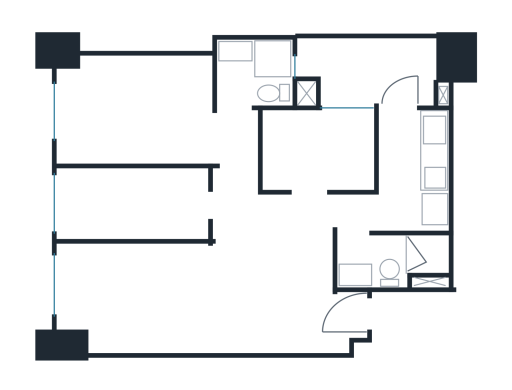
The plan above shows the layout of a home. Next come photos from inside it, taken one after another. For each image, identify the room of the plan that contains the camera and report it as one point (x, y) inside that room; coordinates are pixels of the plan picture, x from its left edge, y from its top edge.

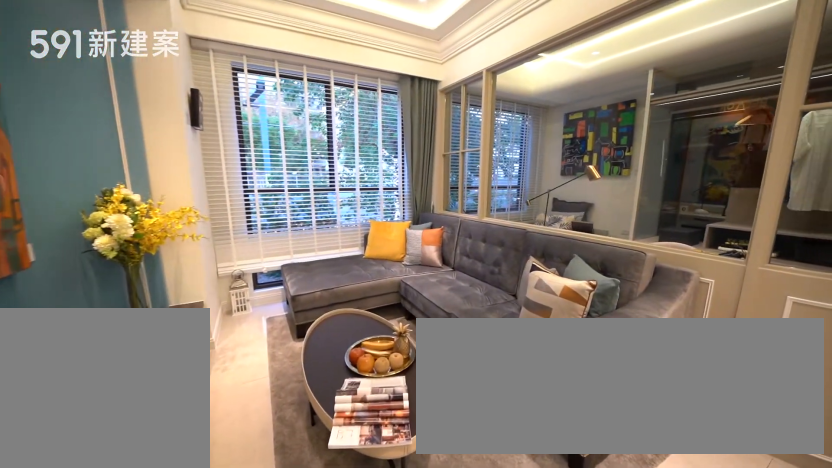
(131, 296)
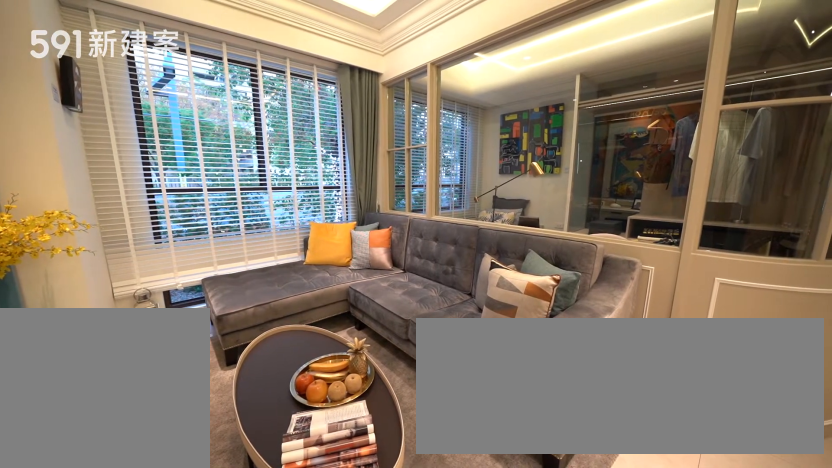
(131, 296)
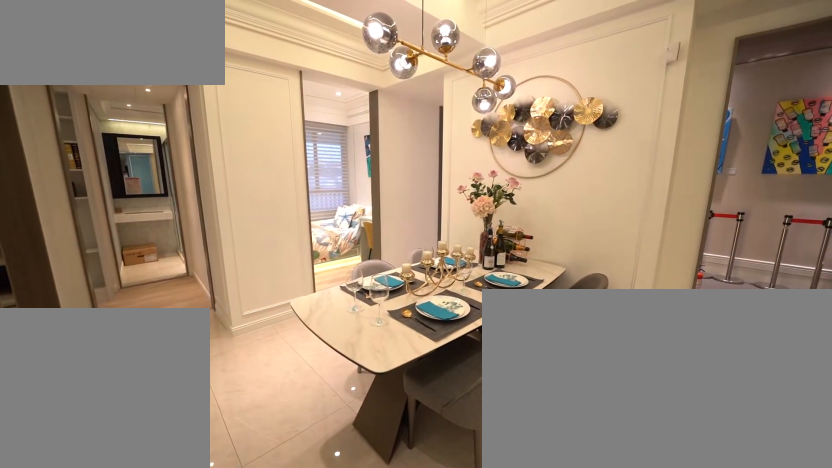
(273, 254)
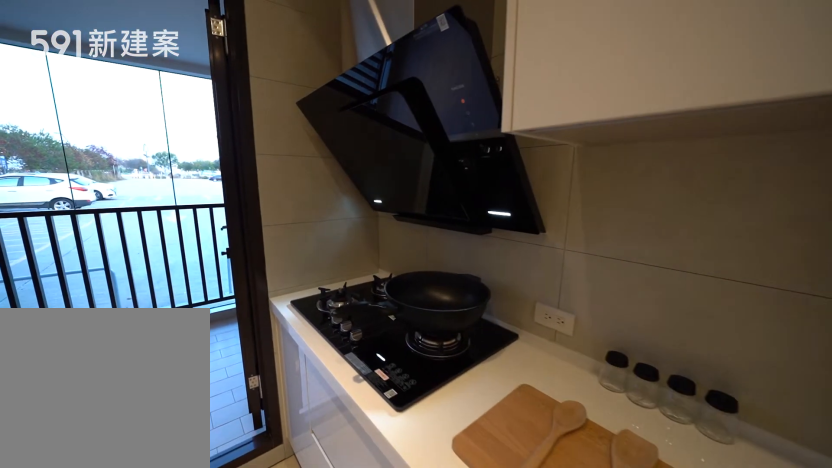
(414, 164)
